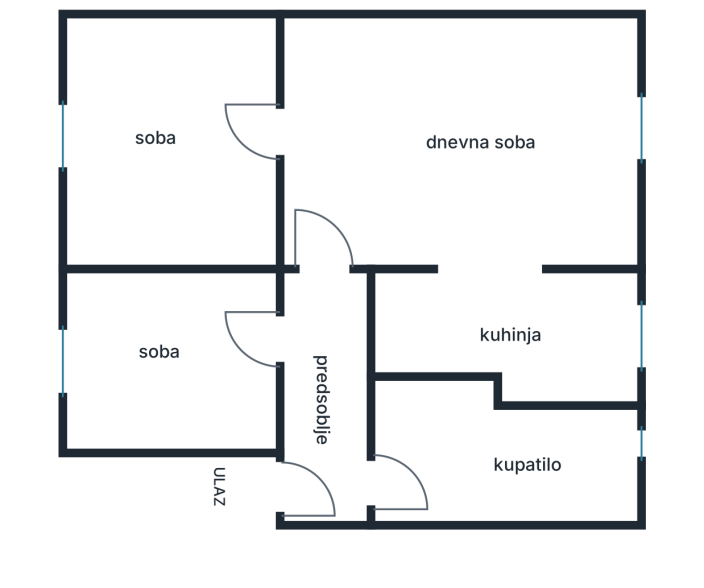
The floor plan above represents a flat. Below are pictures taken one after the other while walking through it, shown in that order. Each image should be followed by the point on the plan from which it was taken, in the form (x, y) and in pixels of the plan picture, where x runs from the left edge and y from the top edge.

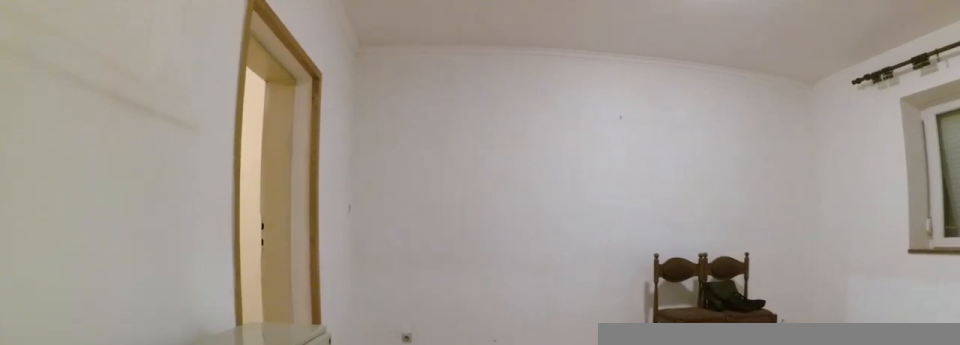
(329, 248)
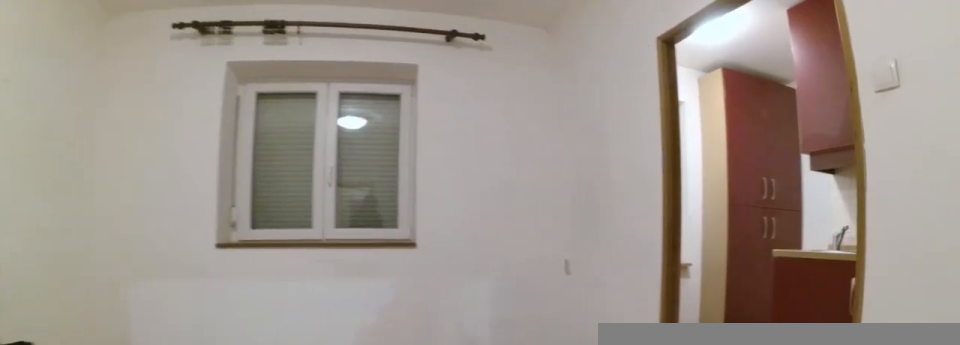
(332, 127)
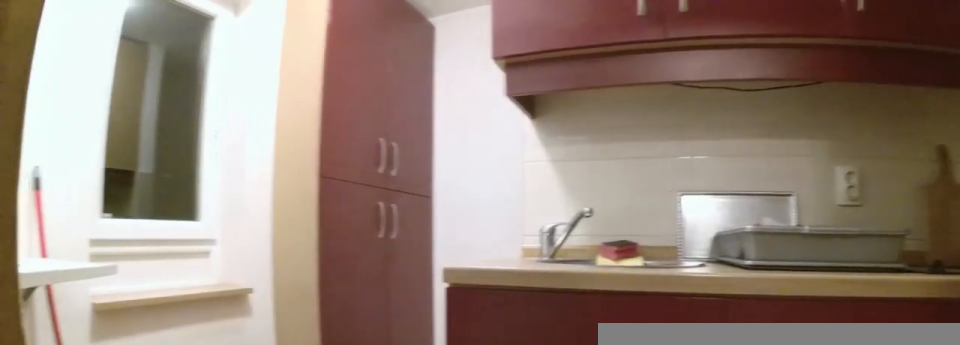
(465, 283)
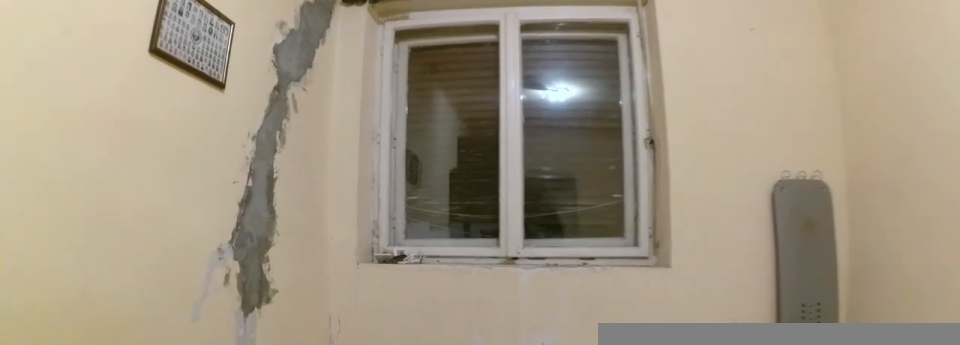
(189, 149)
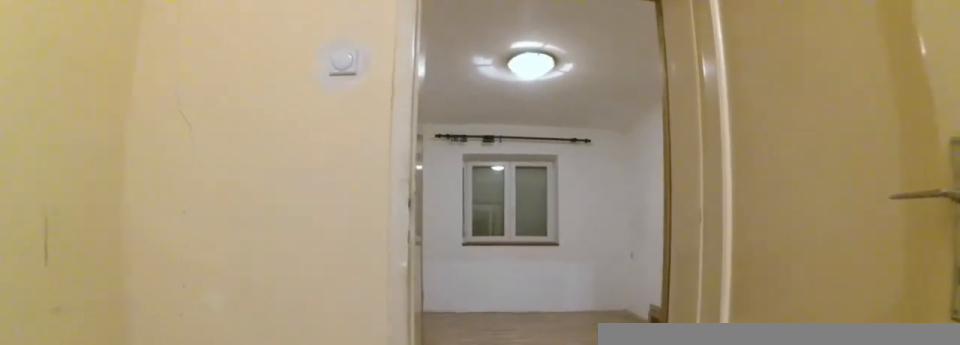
(189, 147)
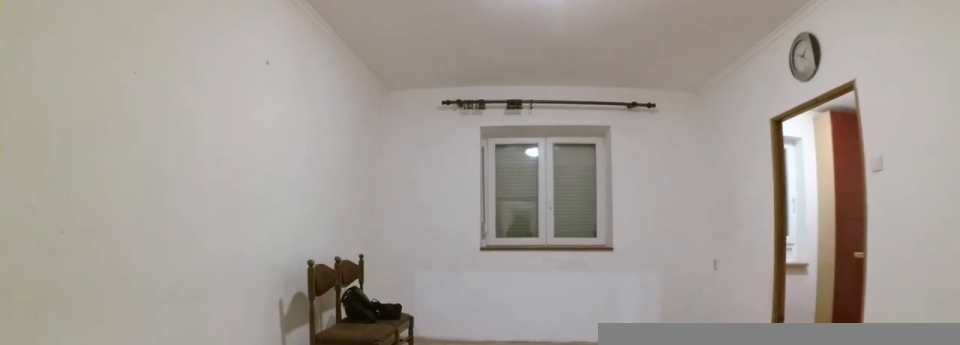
(271, 146)
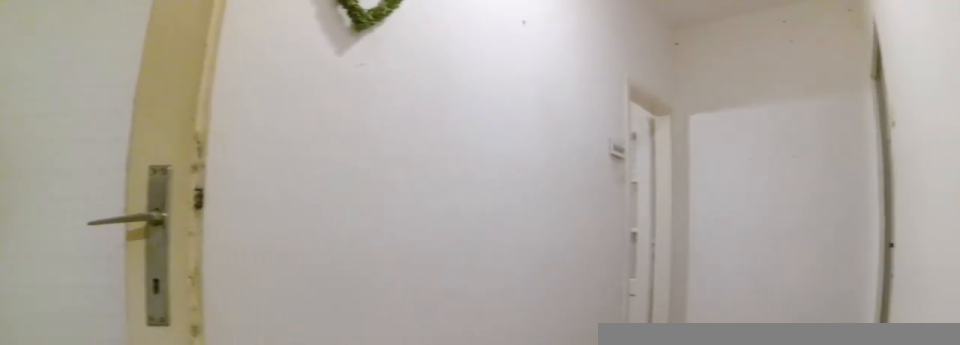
(308, 315)
